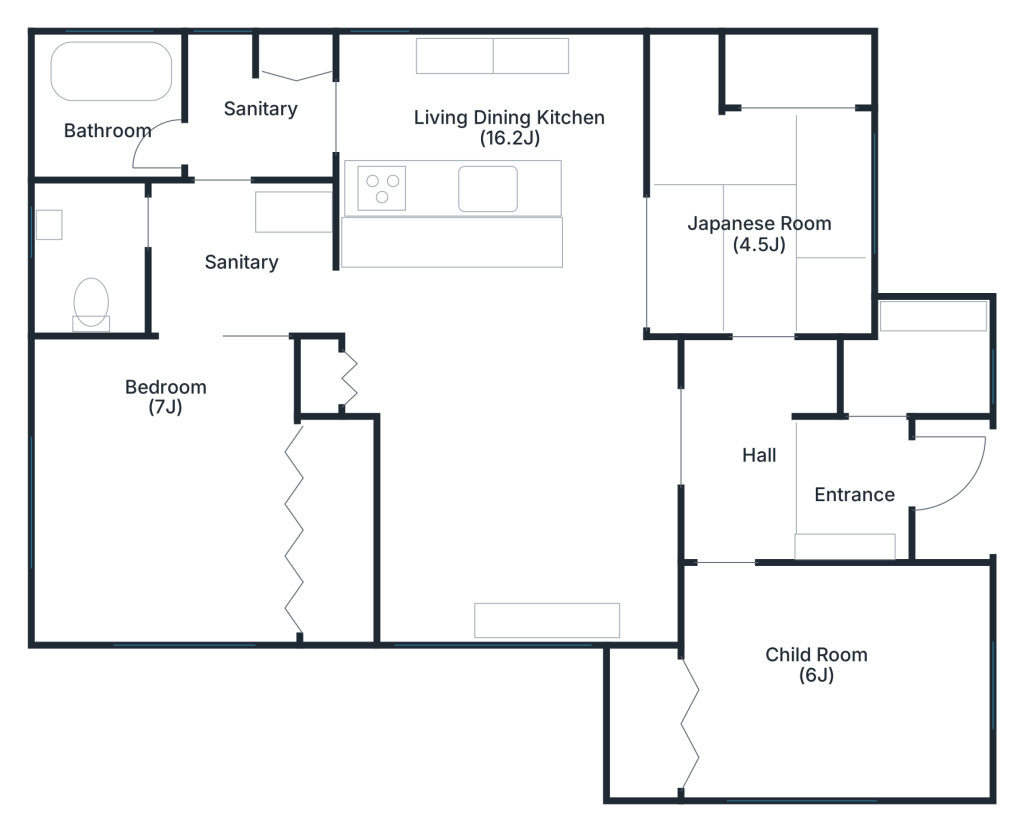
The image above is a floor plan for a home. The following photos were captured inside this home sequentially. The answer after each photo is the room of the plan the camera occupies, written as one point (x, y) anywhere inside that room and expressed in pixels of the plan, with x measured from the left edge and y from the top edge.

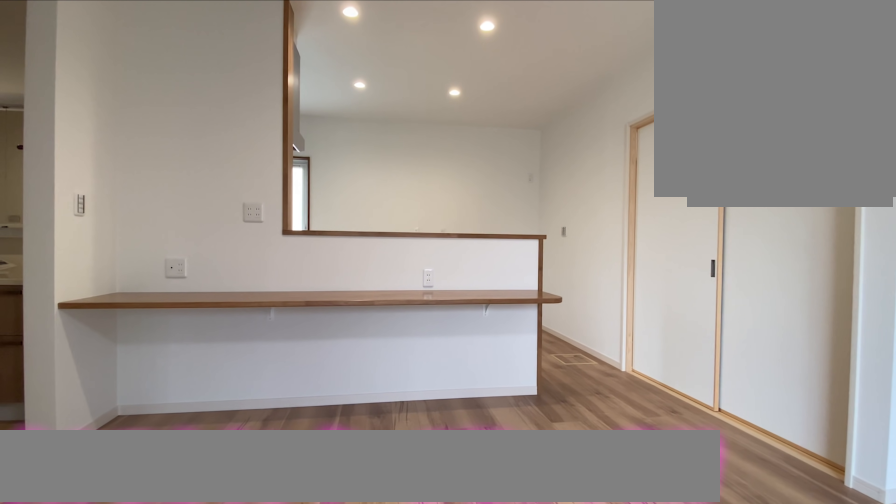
(515, 432)
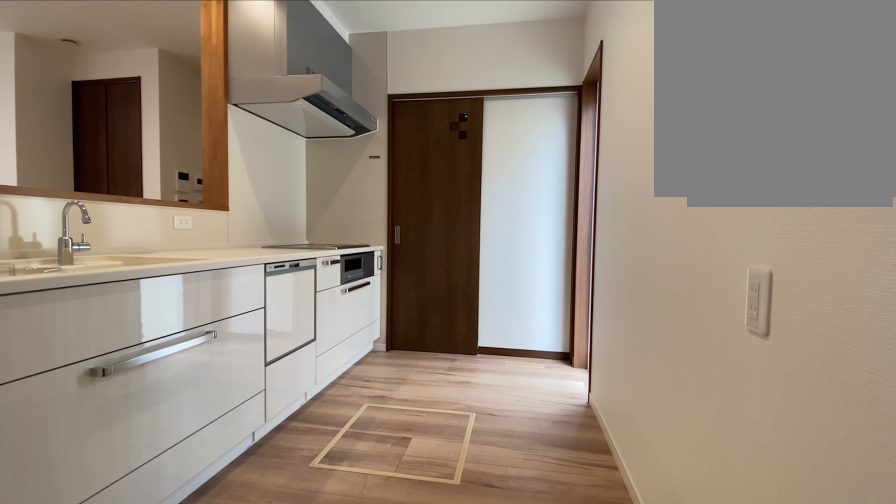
(457, 123)
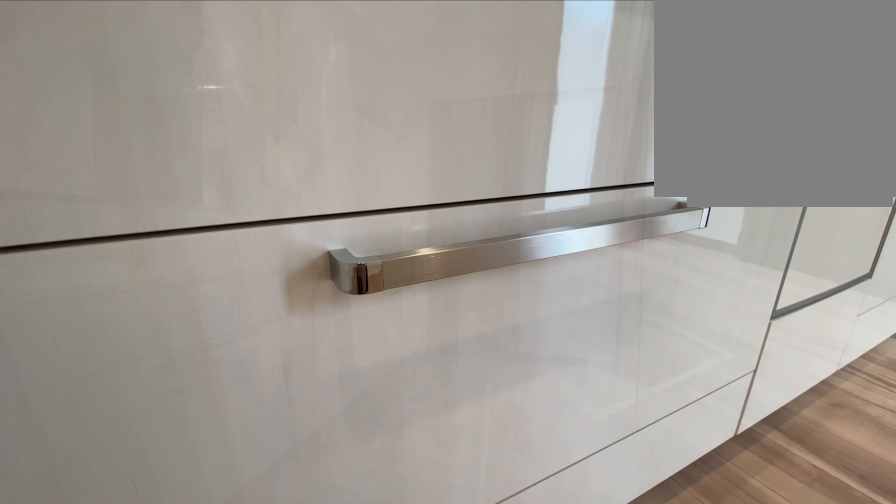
(457, 123)
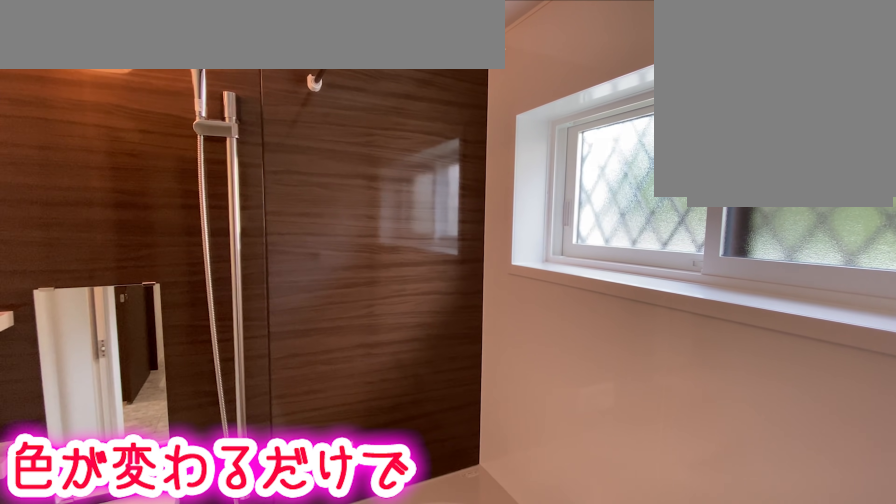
(111, 120)
